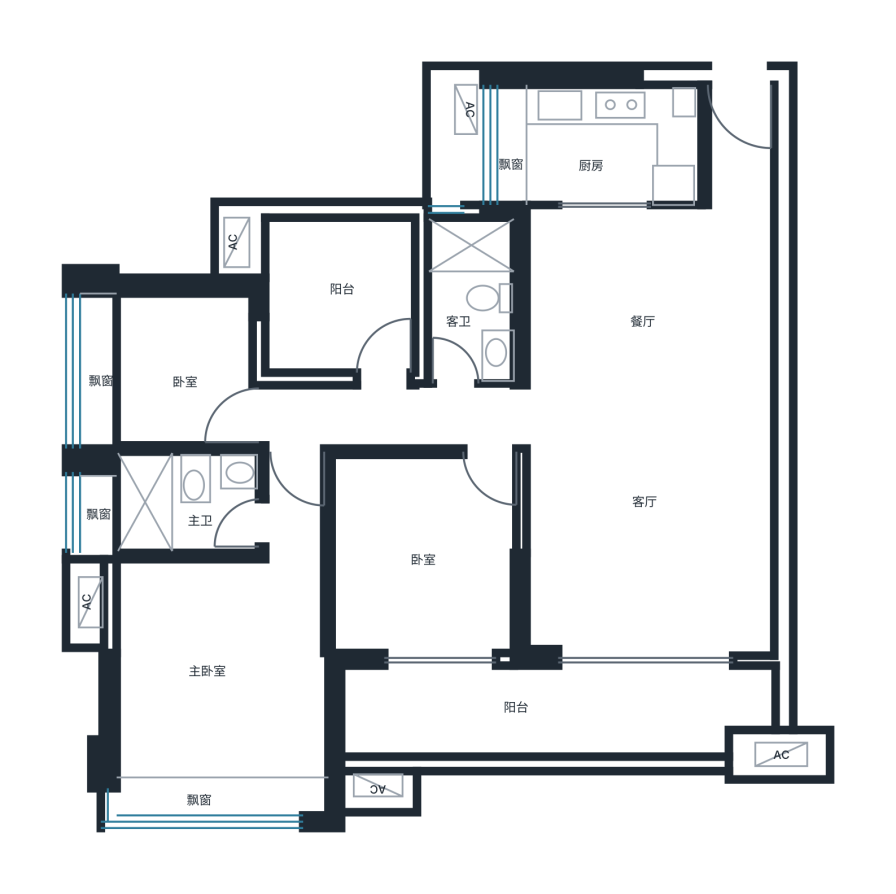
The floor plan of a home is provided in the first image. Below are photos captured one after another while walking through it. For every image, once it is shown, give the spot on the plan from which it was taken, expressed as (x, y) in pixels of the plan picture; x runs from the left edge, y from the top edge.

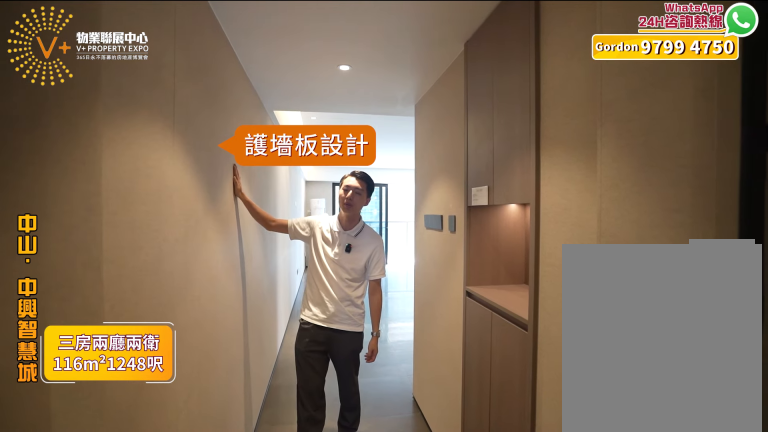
(718, 136)
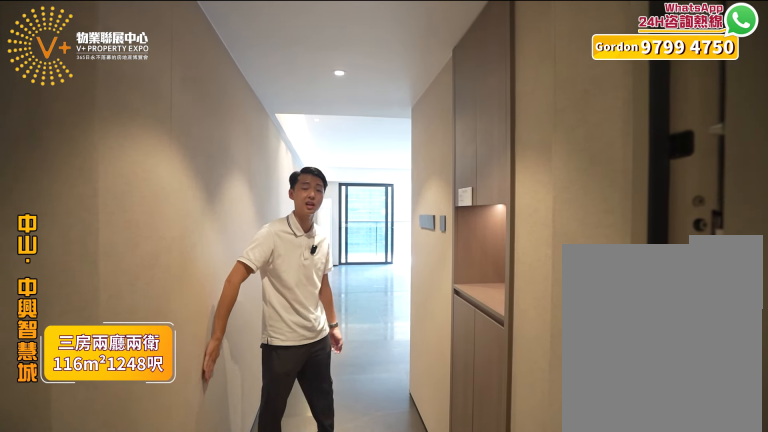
(723, 125)
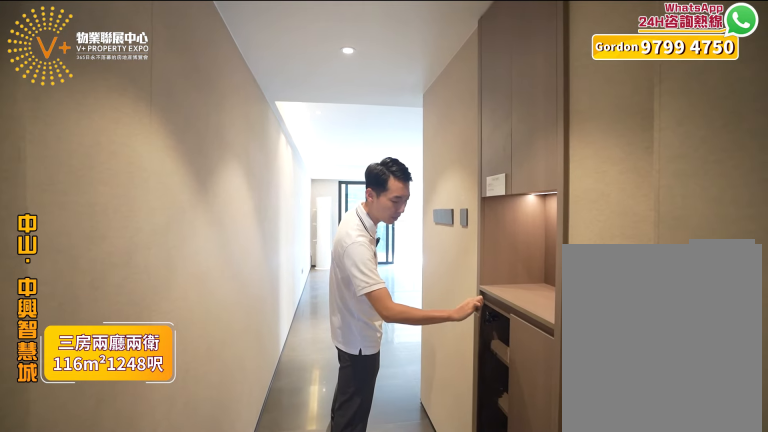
(719, 136)
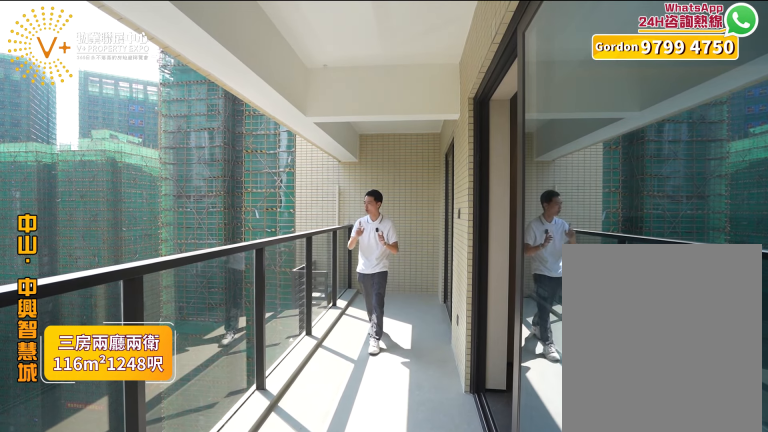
(633, 677)
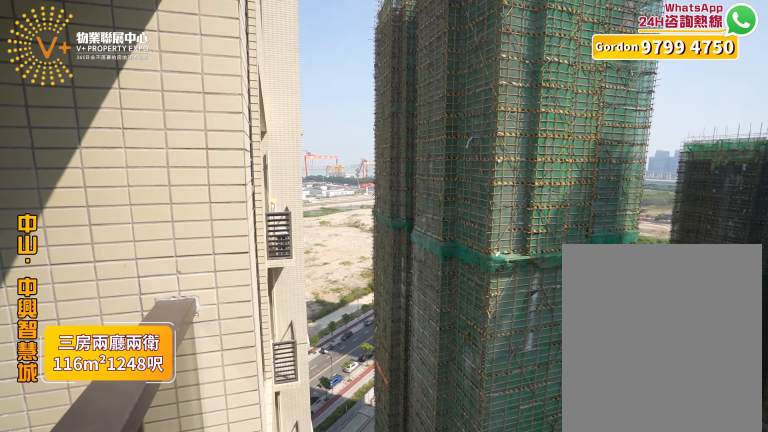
(636, 673)
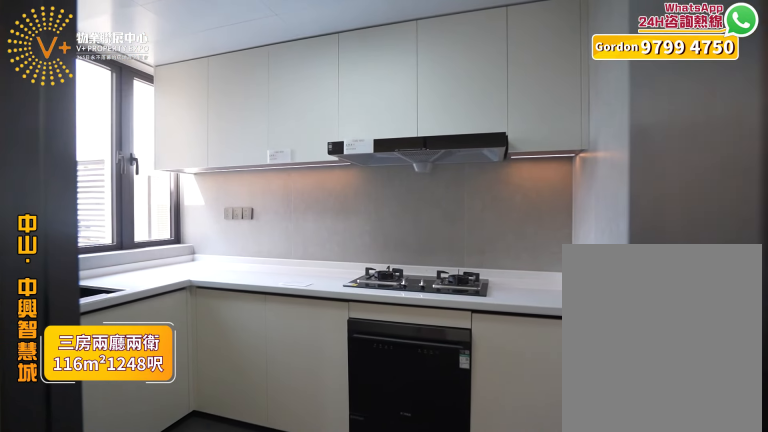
(602, 143)
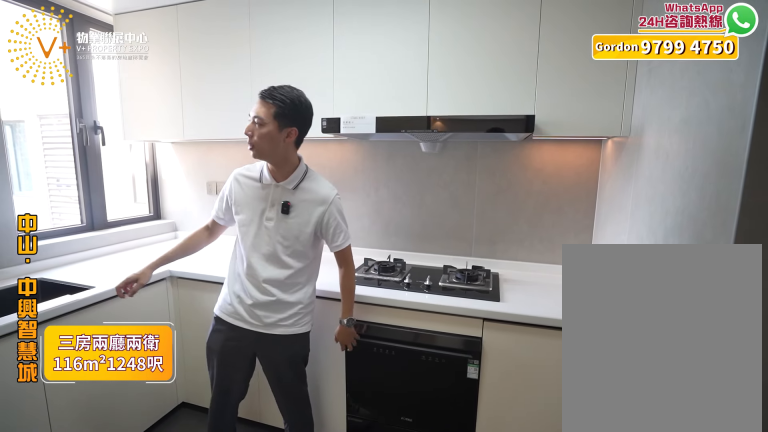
(604, 139)
